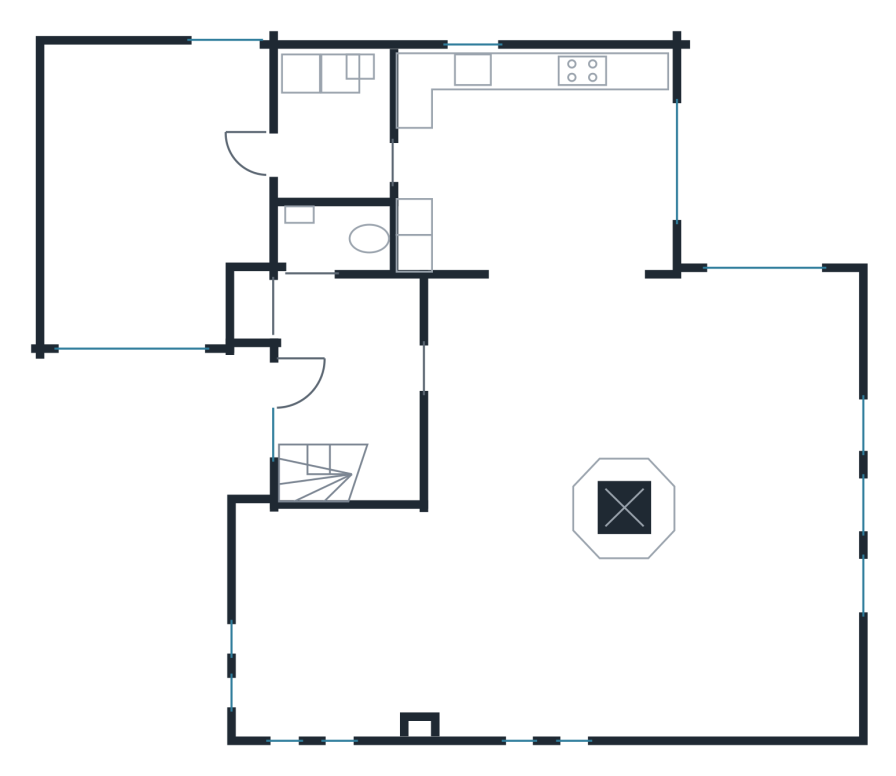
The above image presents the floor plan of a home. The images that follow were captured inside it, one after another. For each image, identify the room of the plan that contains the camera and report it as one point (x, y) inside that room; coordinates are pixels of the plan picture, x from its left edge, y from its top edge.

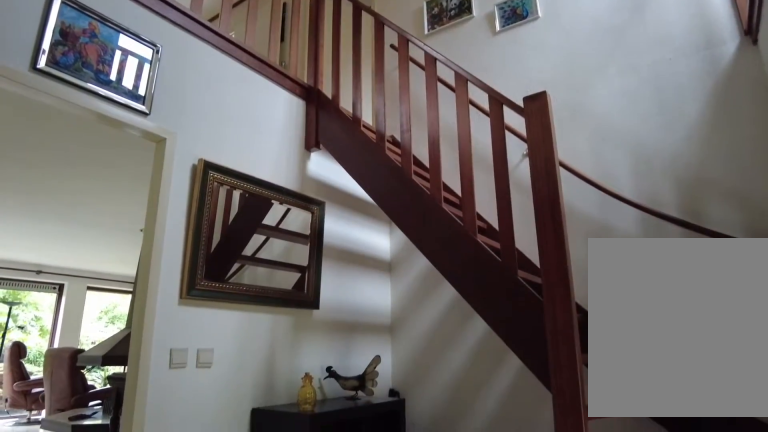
(356, 378)
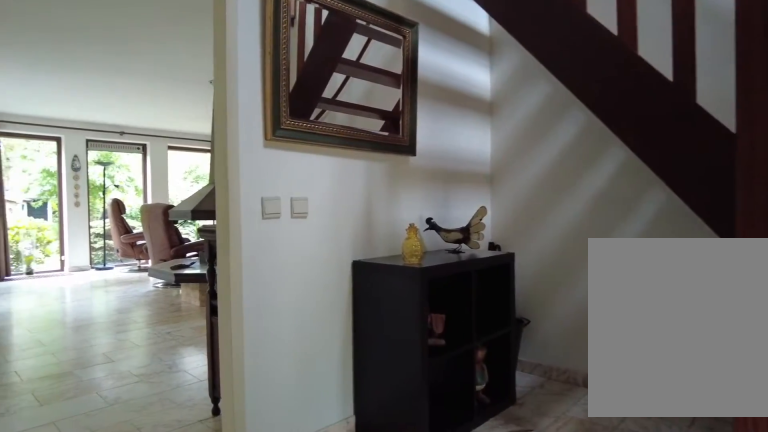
(356, 378)
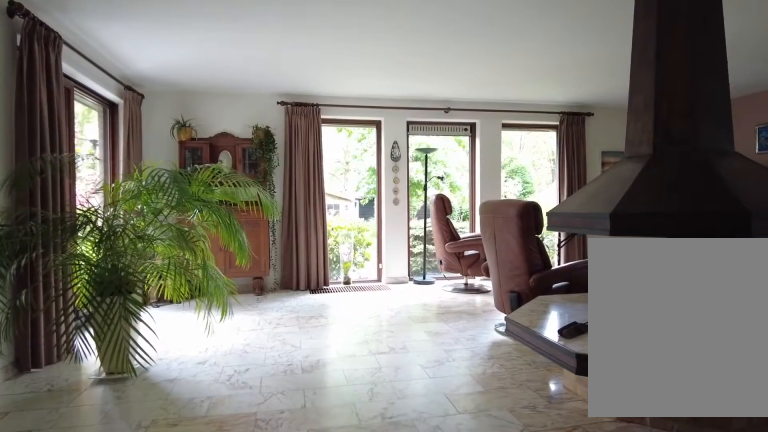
(560, 465)
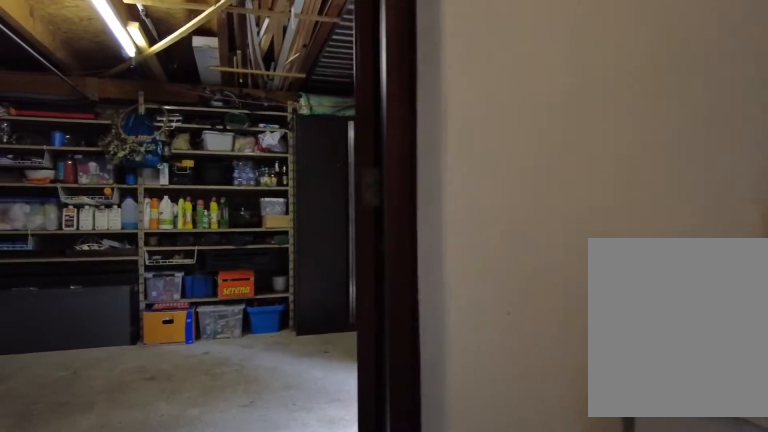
(150, 190)
